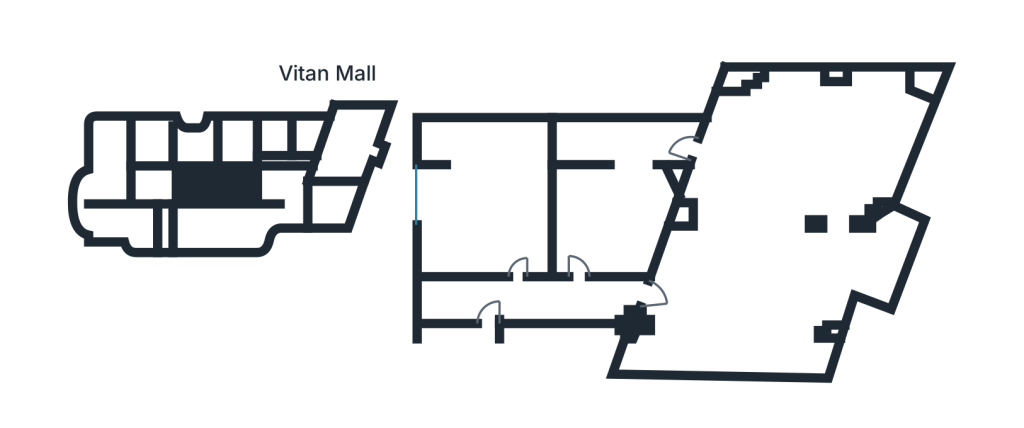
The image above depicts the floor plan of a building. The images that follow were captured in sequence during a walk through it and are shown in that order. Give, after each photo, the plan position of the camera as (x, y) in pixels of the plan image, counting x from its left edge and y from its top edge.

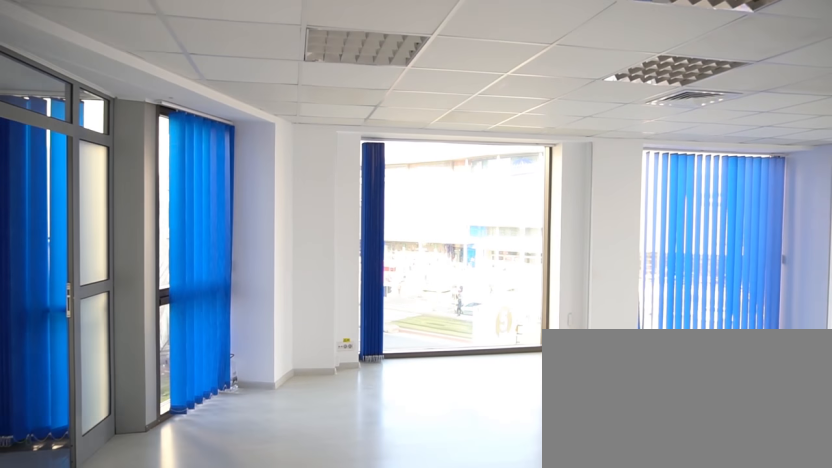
(692, 240)
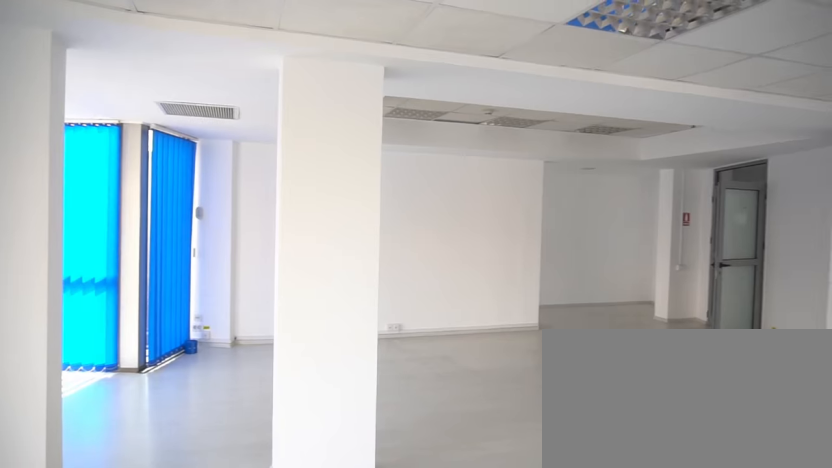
(867, 147)
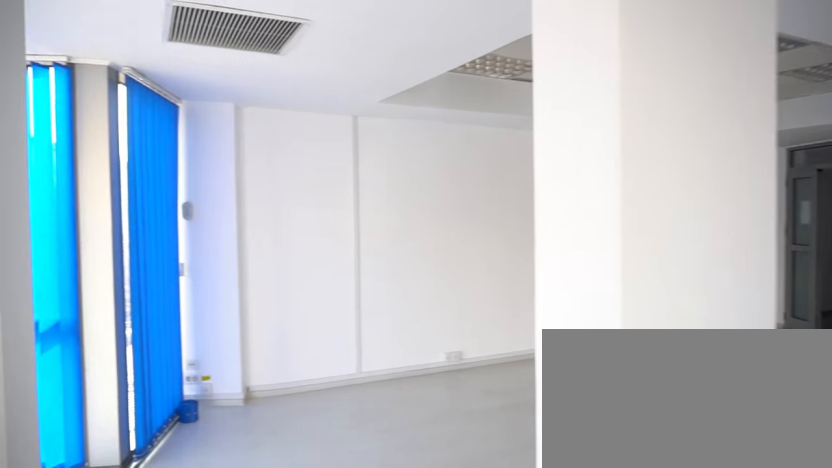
(879, 174)
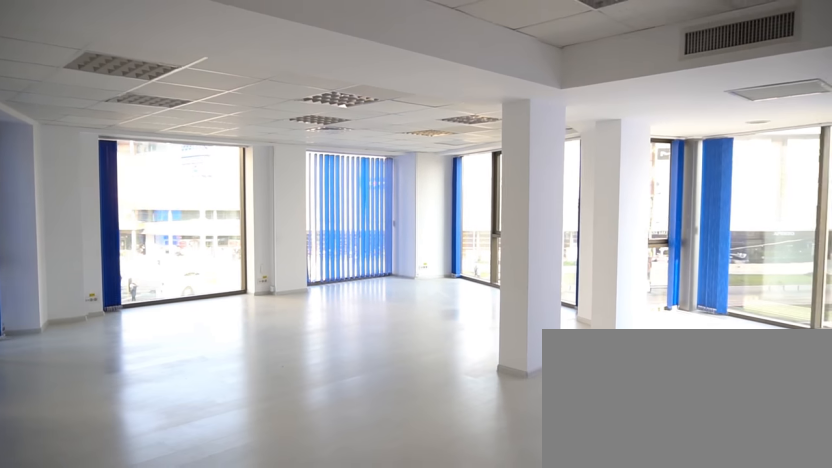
(675, 331)
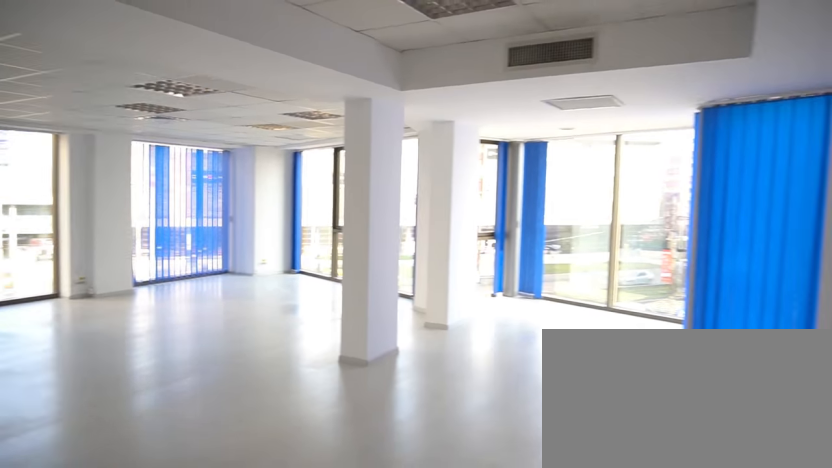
(671, 333)
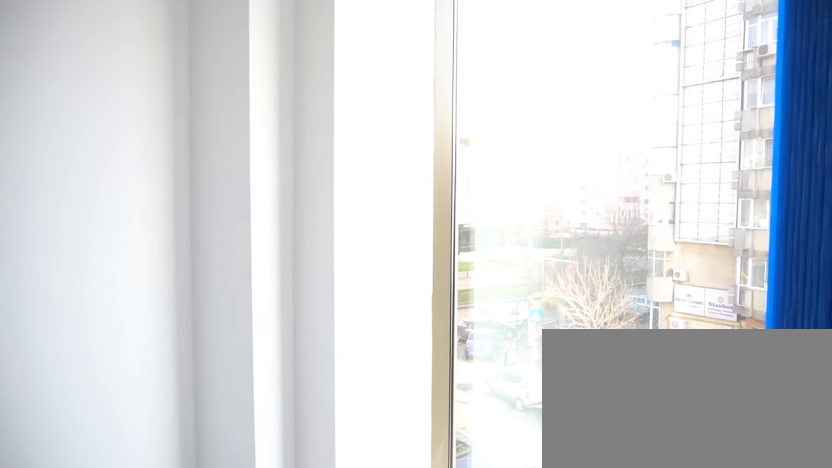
(806, 351)
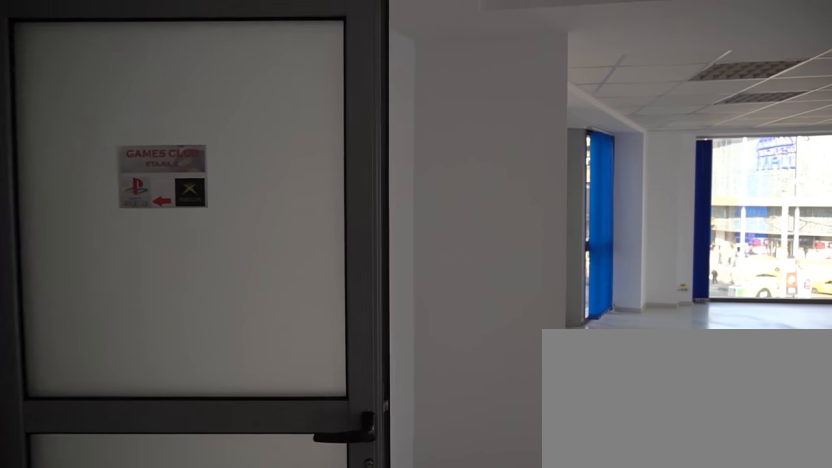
(675, 290)
